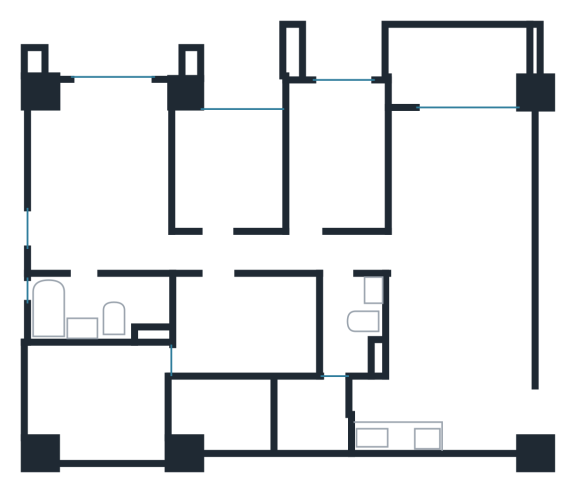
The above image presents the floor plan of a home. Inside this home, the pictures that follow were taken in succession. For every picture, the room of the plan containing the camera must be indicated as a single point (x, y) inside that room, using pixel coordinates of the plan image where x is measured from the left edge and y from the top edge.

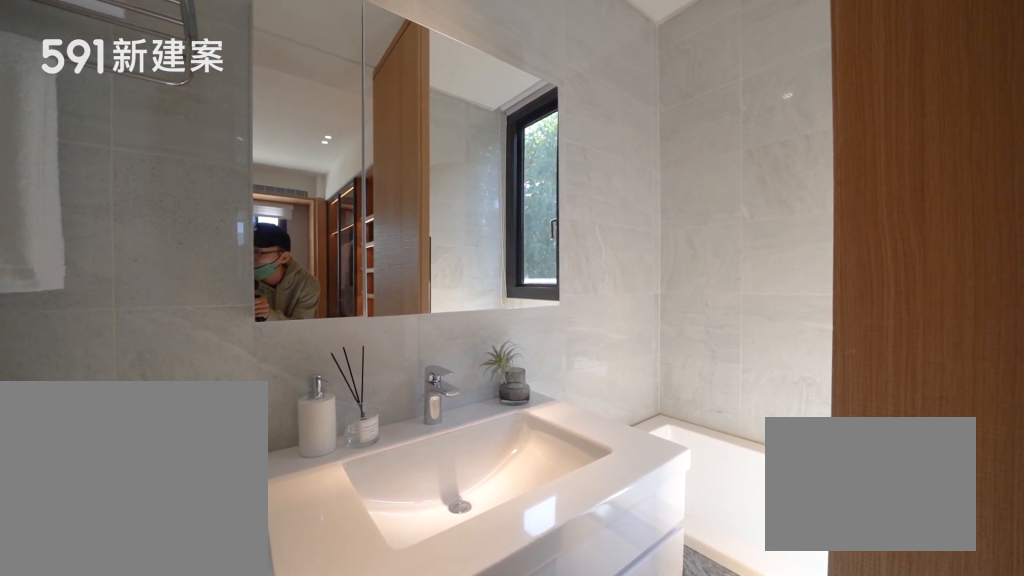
(97, 307)
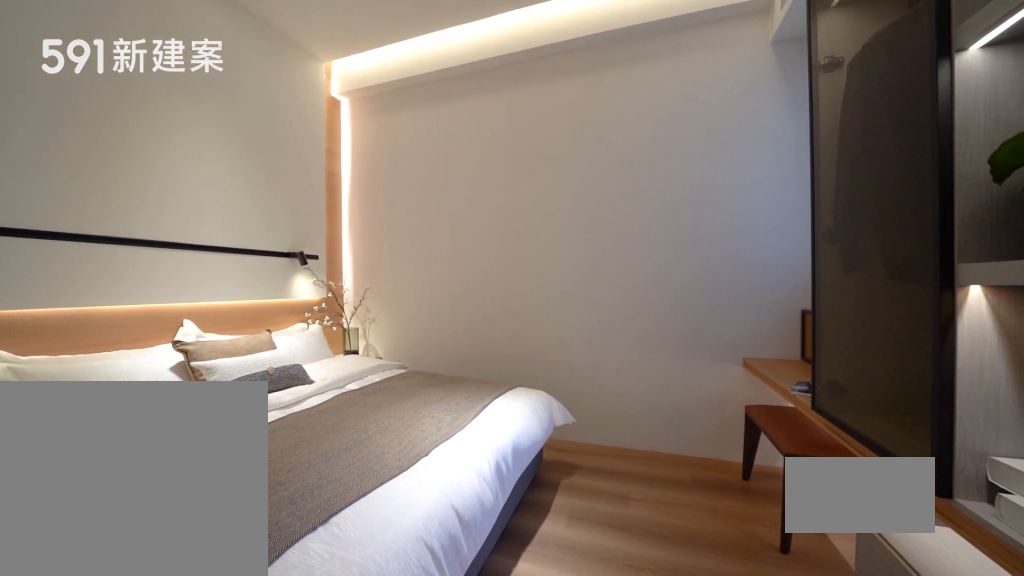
(250, 326)
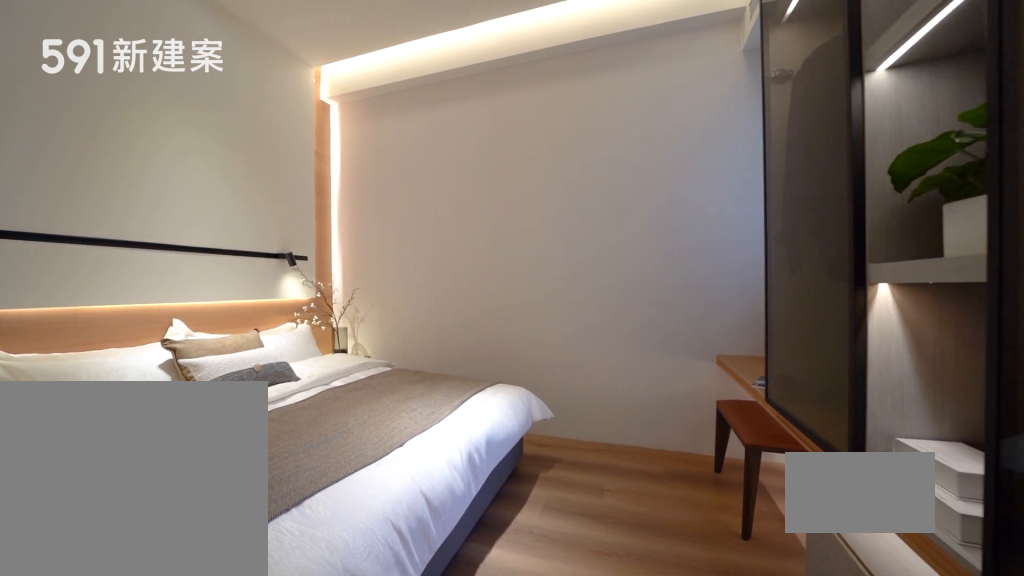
(250, 326)
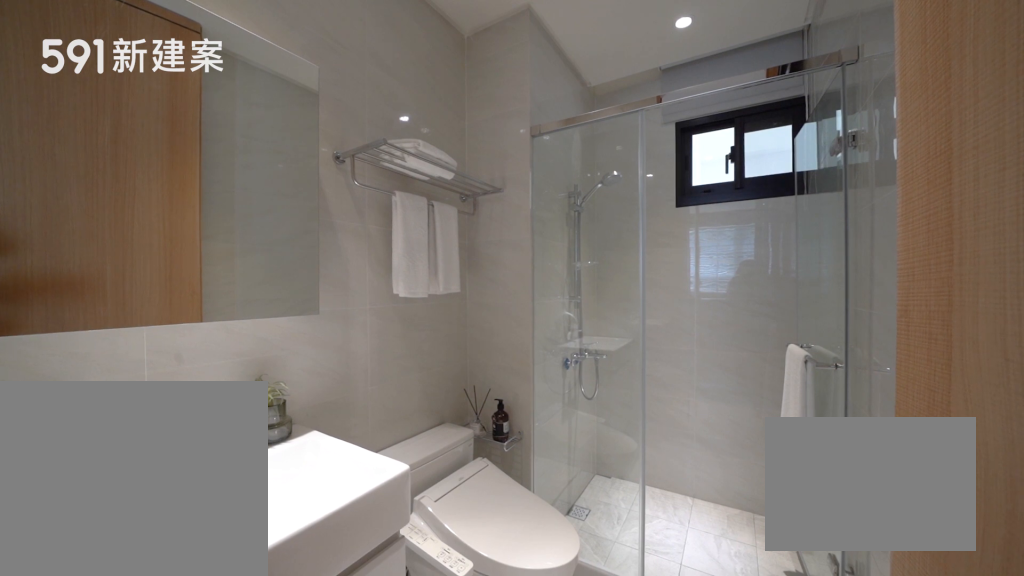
(351, 327)
